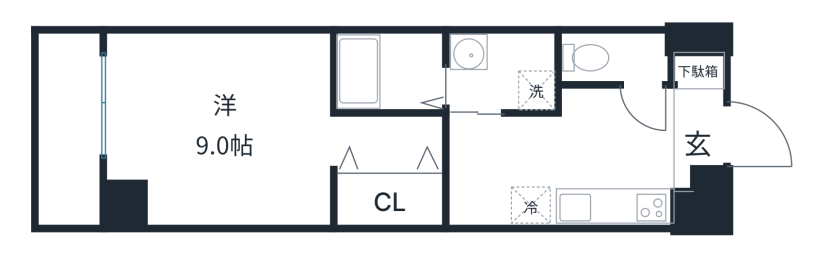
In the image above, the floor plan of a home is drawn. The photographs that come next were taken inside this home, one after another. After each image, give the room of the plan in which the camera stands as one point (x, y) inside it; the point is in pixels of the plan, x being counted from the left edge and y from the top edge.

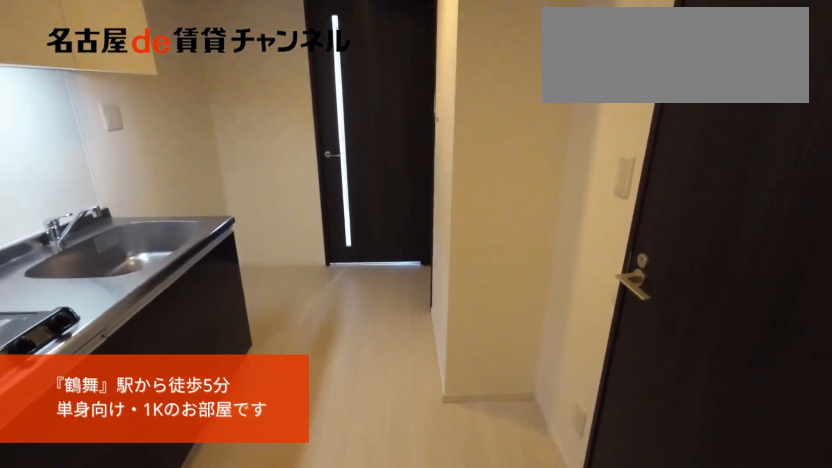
(698, 123)
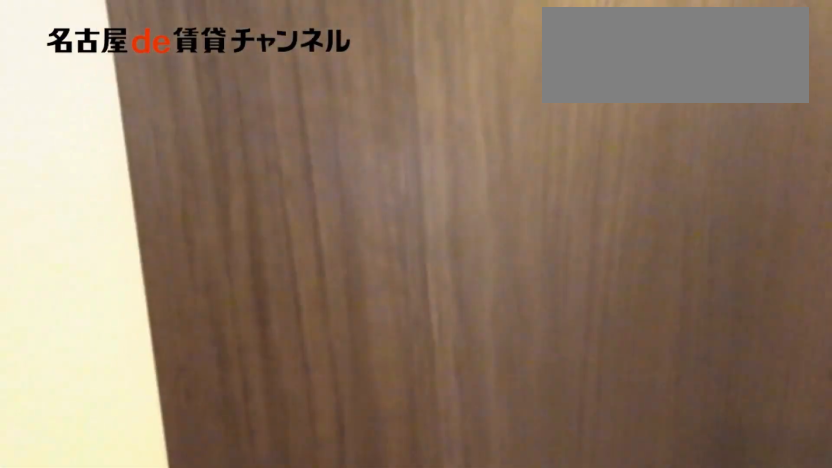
(698, 123)
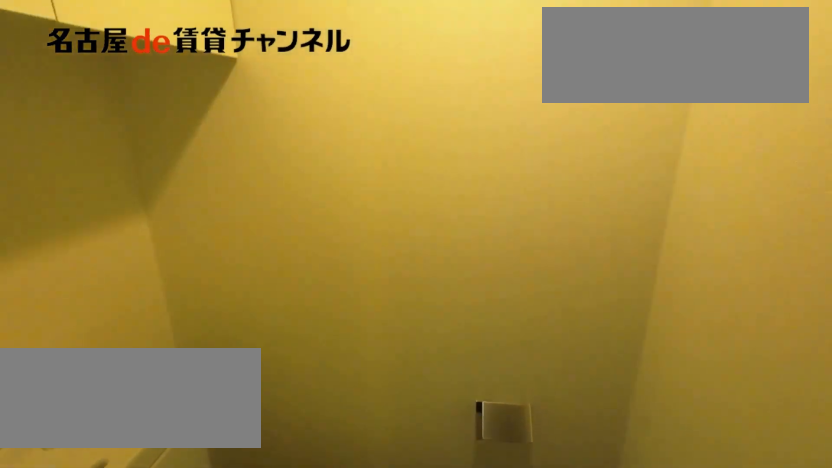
(615, 58)
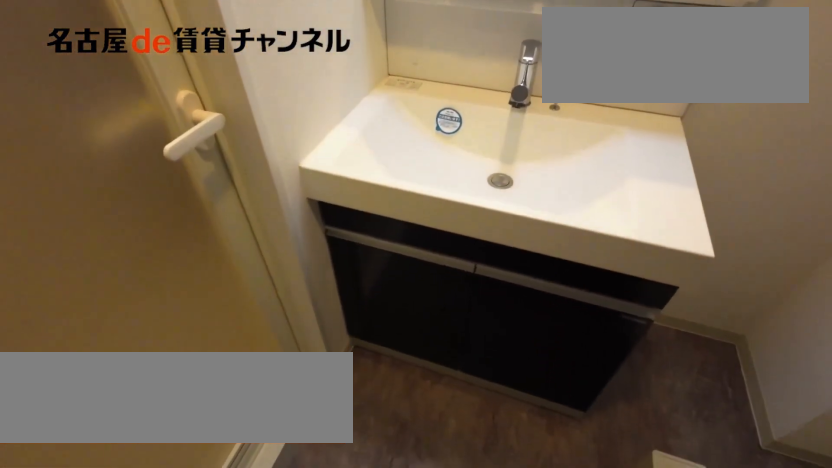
(504, 71)
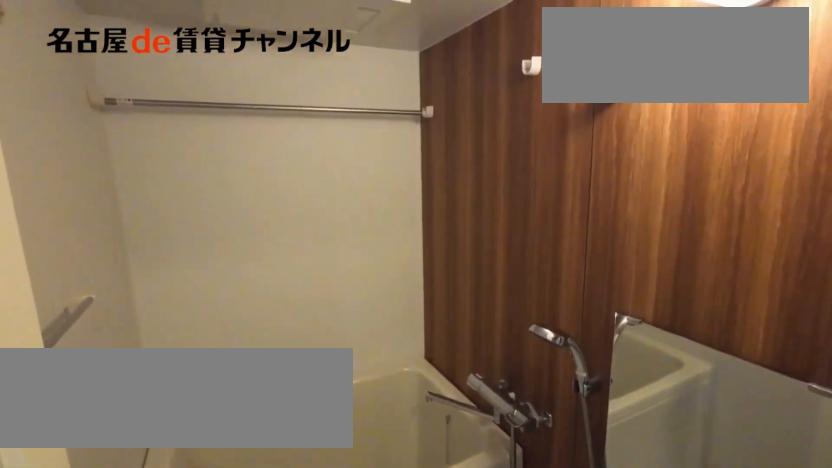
(389, 71)
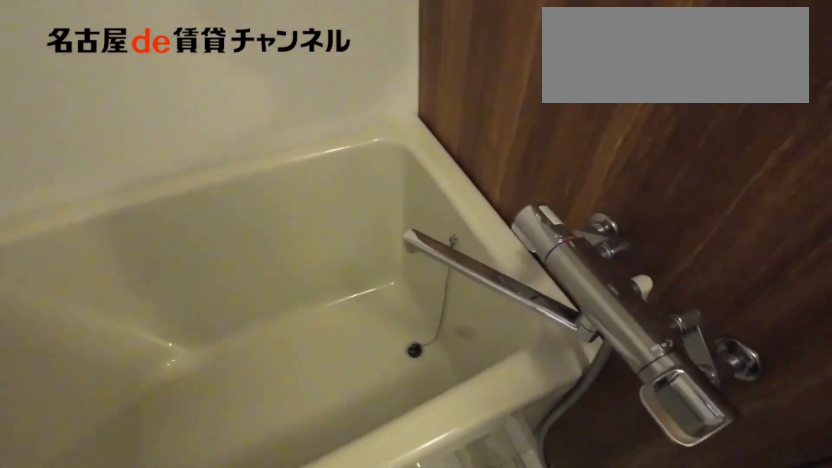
(389, 71)
